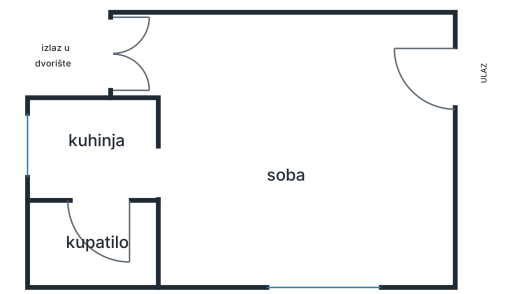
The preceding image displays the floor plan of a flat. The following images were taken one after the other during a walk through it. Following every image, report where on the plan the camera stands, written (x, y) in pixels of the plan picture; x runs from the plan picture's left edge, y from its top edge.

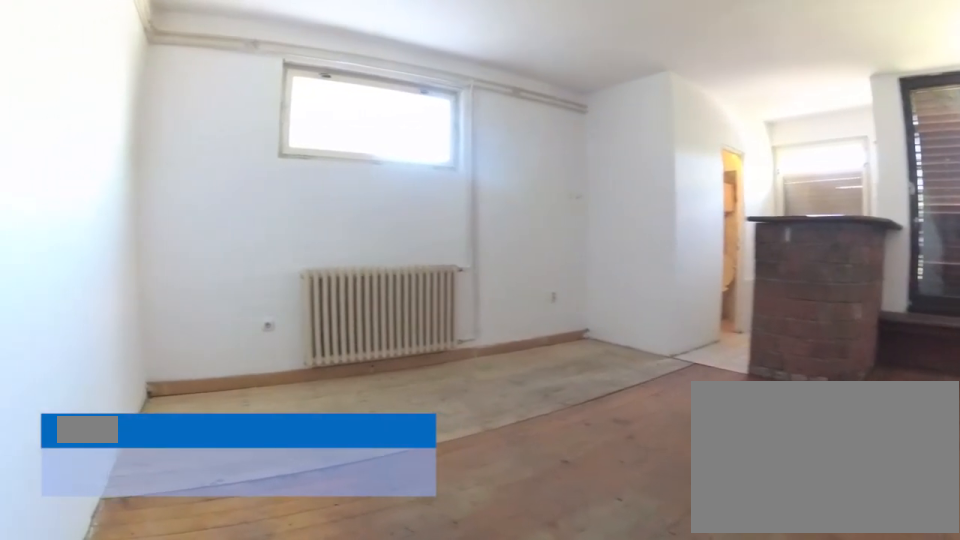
(428, 72)
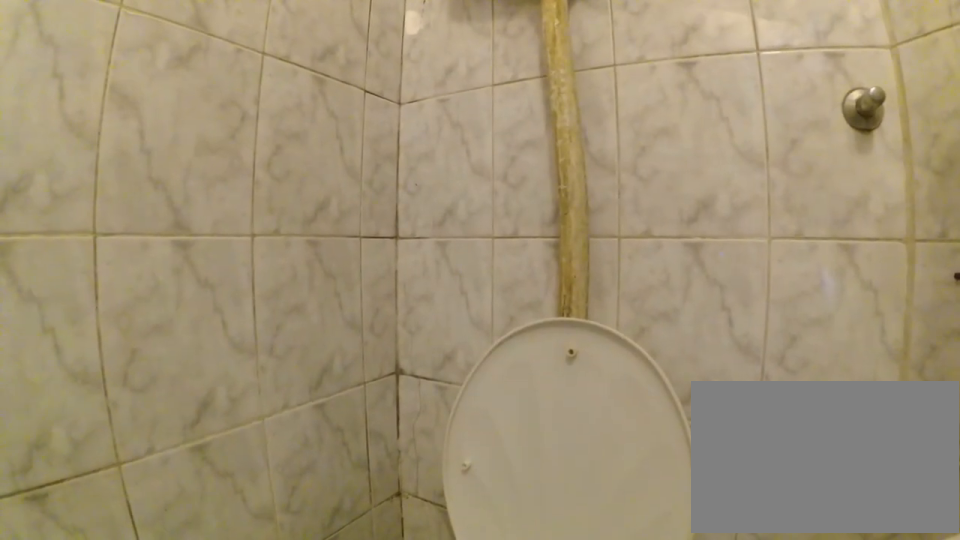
(81, 228)
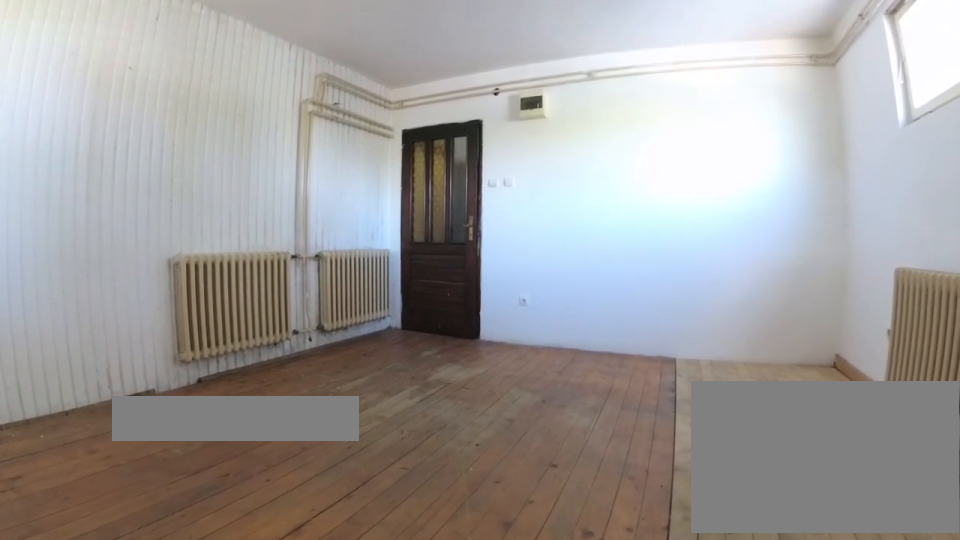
(208, 166)
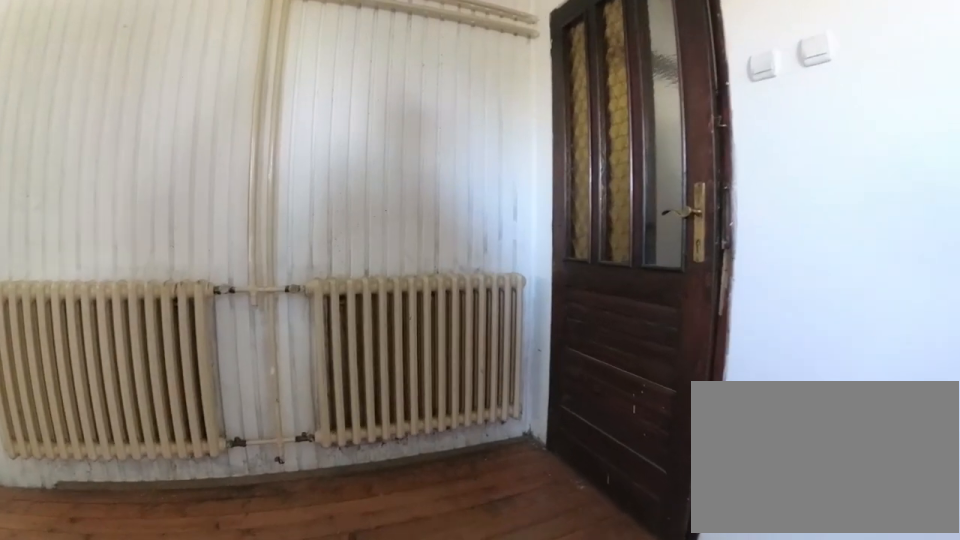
(364, 118)
